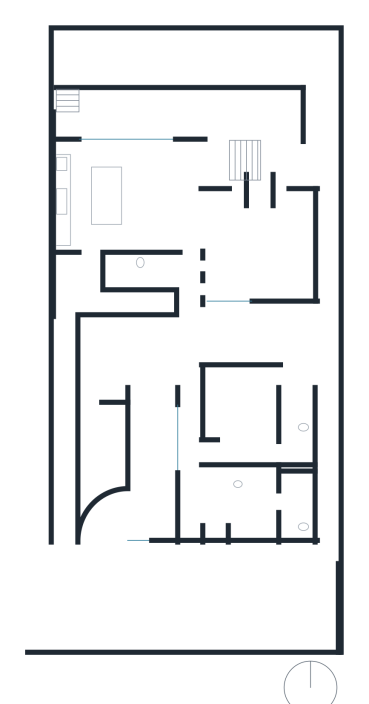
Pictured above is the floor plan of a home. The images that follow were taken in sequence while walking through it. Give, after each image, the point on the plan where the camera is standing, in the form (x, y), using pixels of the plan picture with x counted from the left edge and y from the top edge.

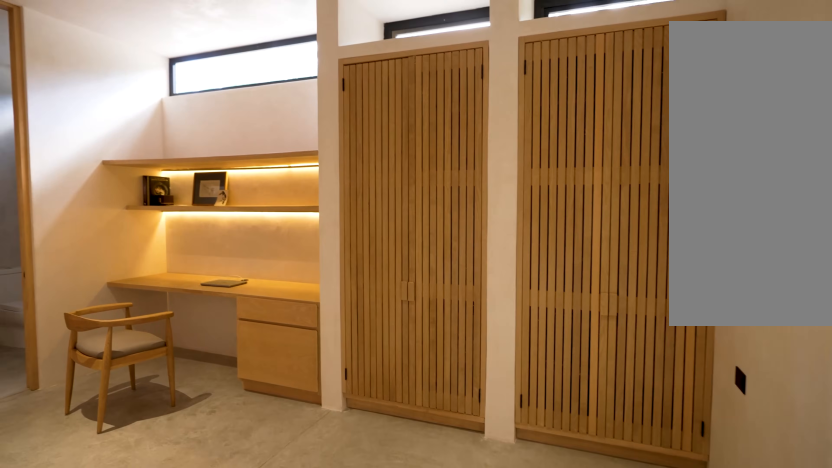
(190, 472)
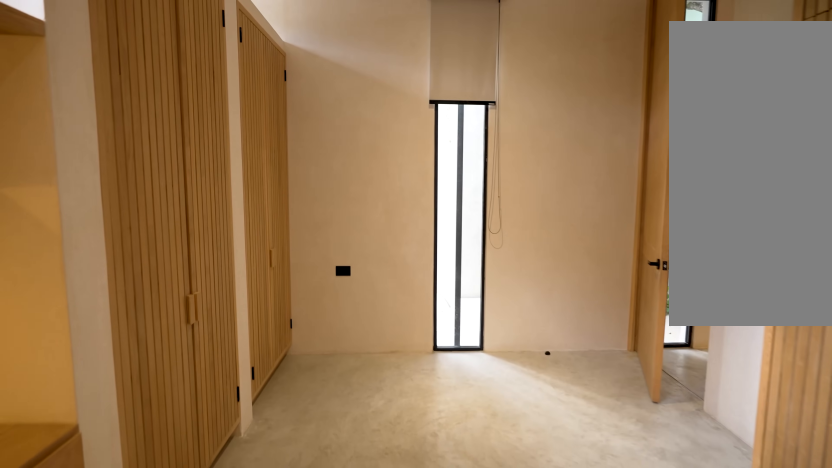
(189, 490)
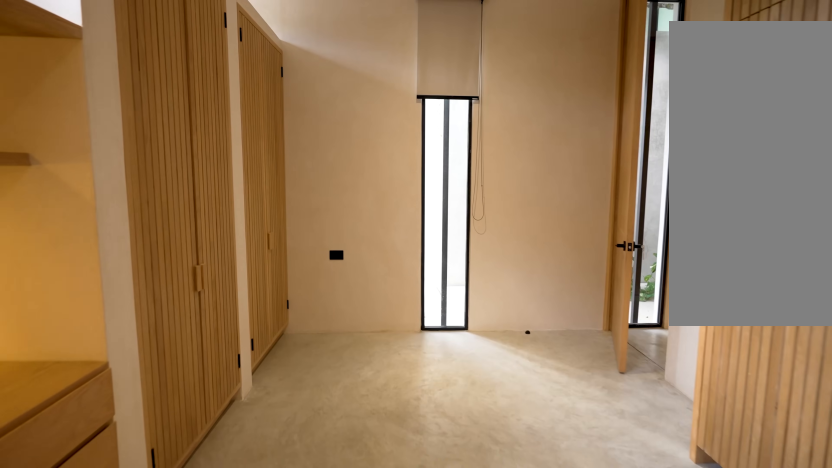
(190, 491)
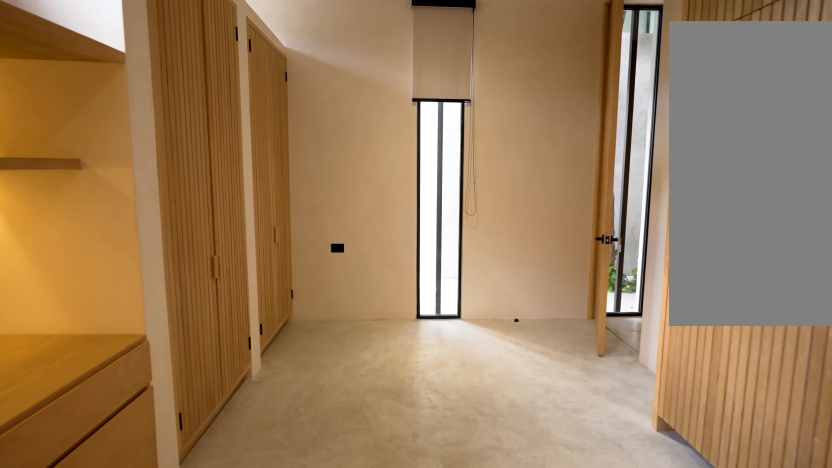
(190, 496)
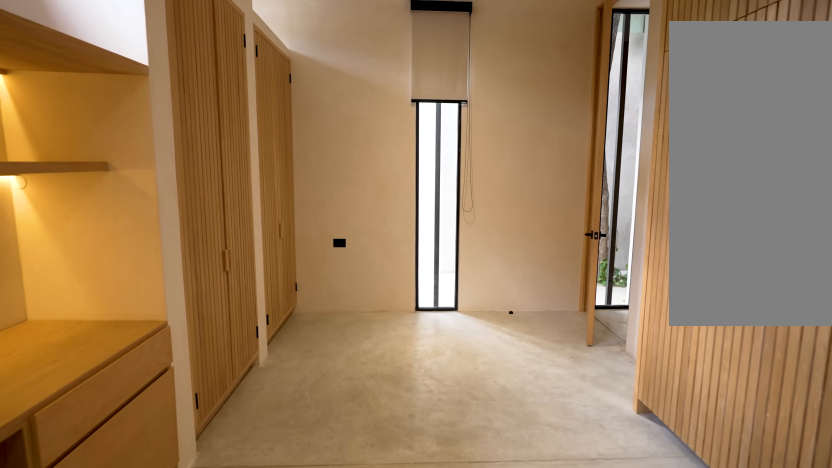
(190, 497)
